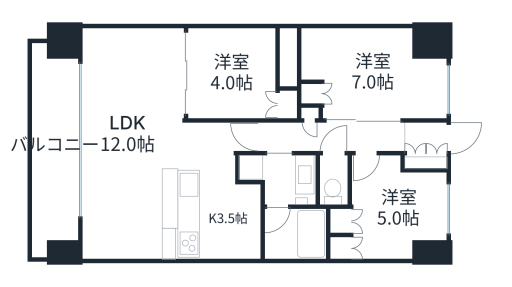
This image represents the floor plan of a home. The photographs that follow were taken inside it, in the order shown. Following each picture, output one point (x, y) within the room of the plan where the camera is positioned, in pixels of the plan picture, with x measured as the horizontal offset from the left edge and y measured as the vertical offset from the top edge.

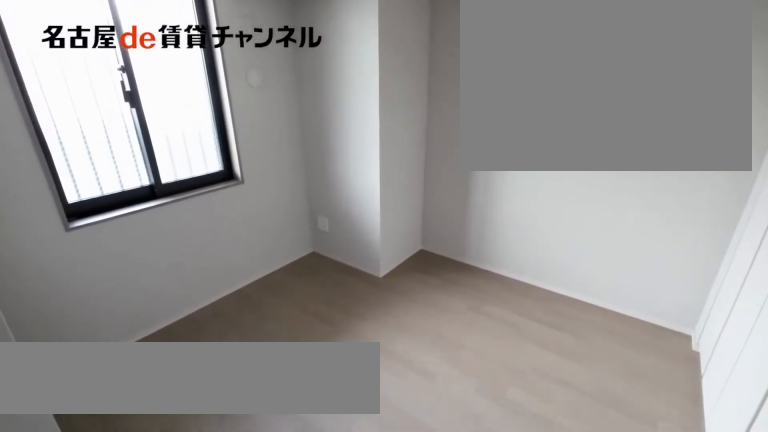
(398, 209)
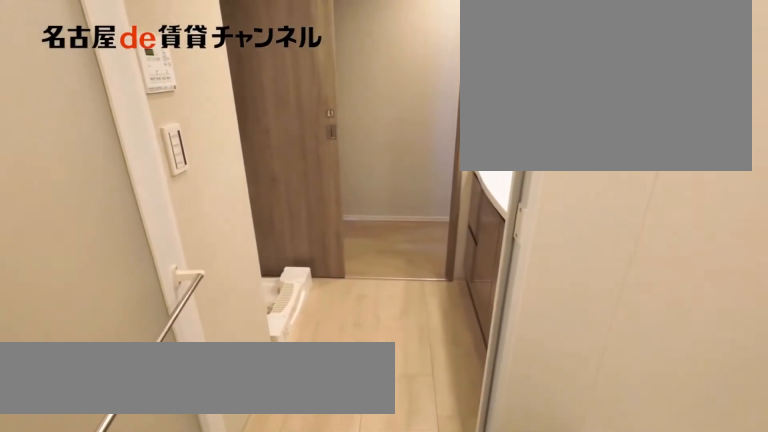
(292, 233)
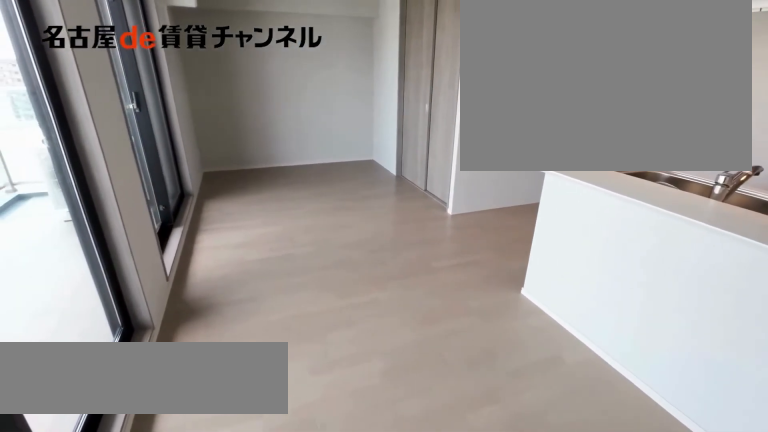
(128, 136)
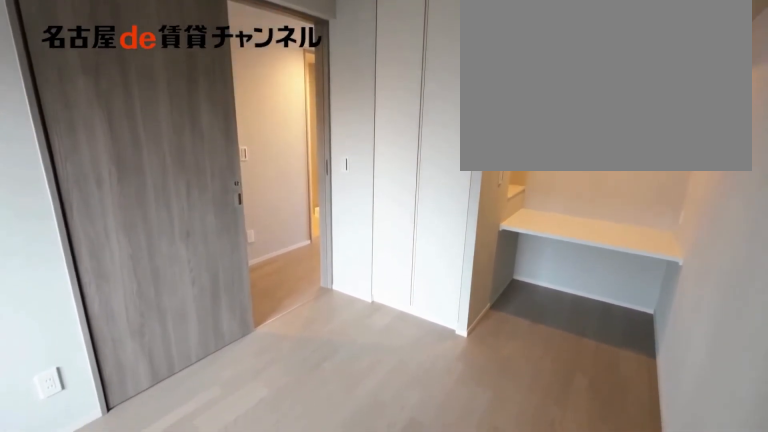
(372, 72)
